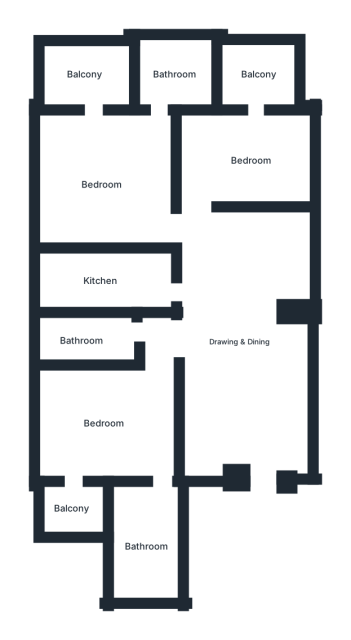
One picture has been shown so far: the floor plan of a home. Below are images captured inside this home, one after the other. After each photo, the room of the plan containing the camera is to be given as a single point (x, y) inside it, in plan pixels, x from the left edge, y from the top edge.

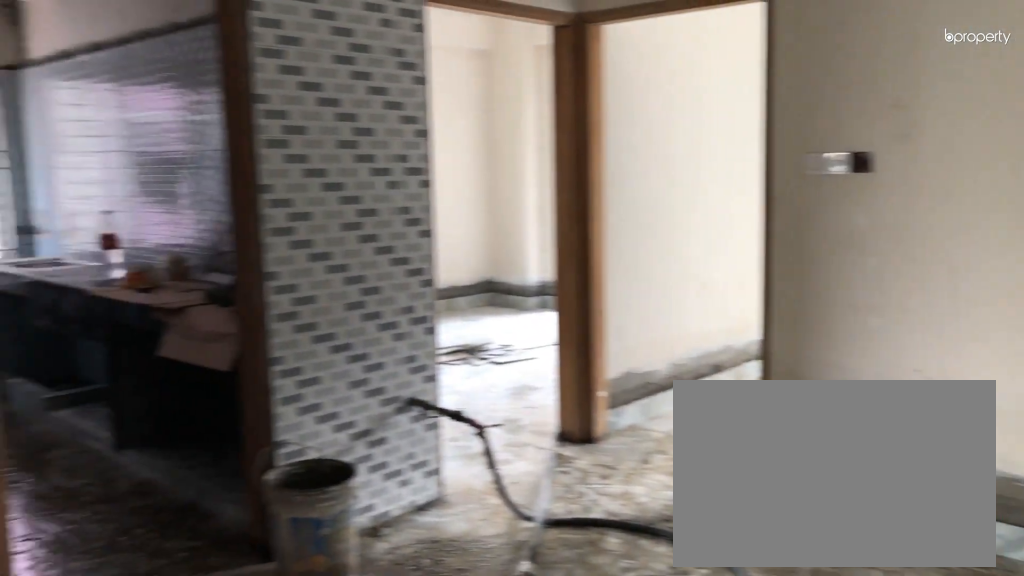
(239, 340)
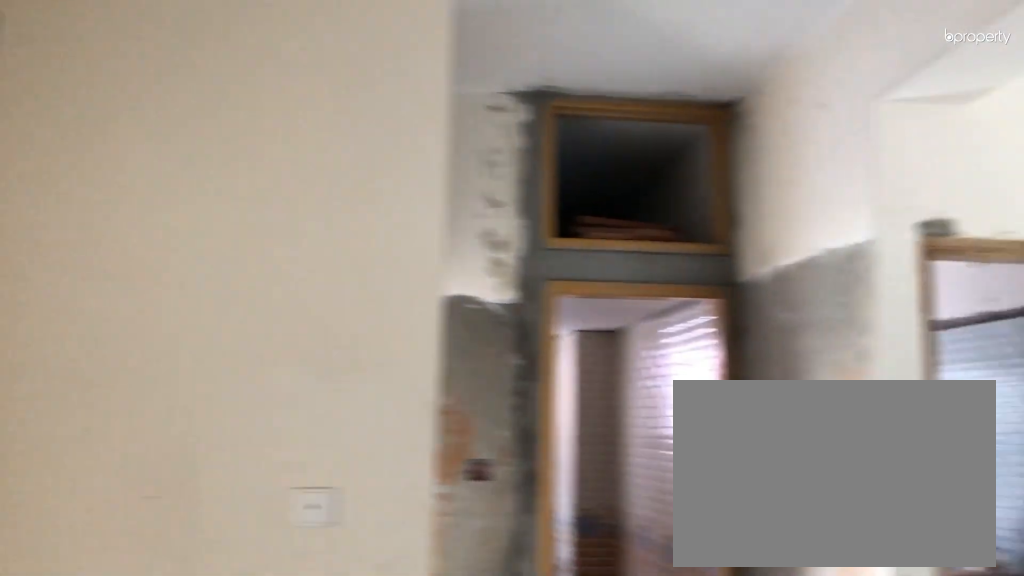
(239, 340)
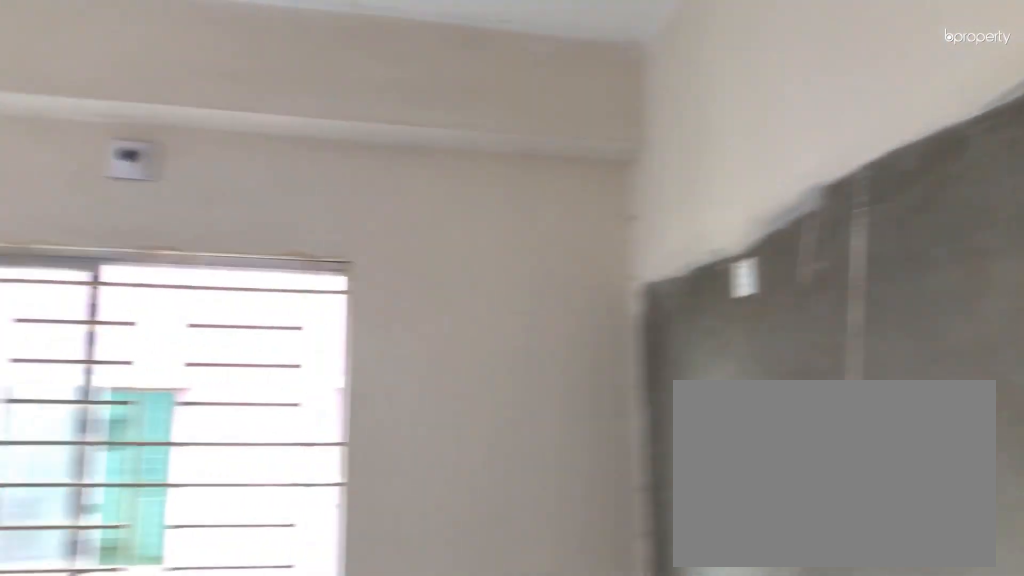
(102, 423)
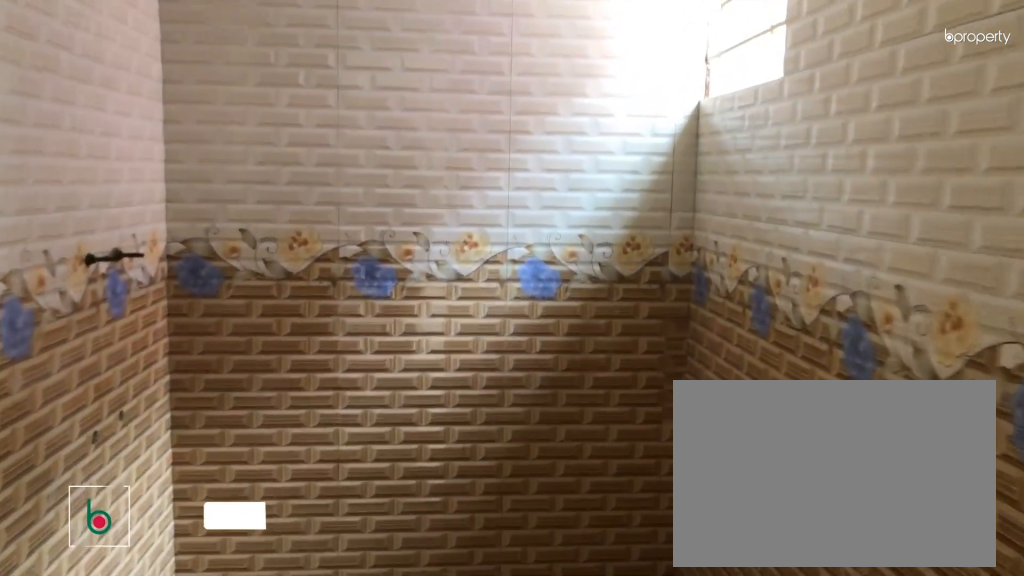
(147, 546)
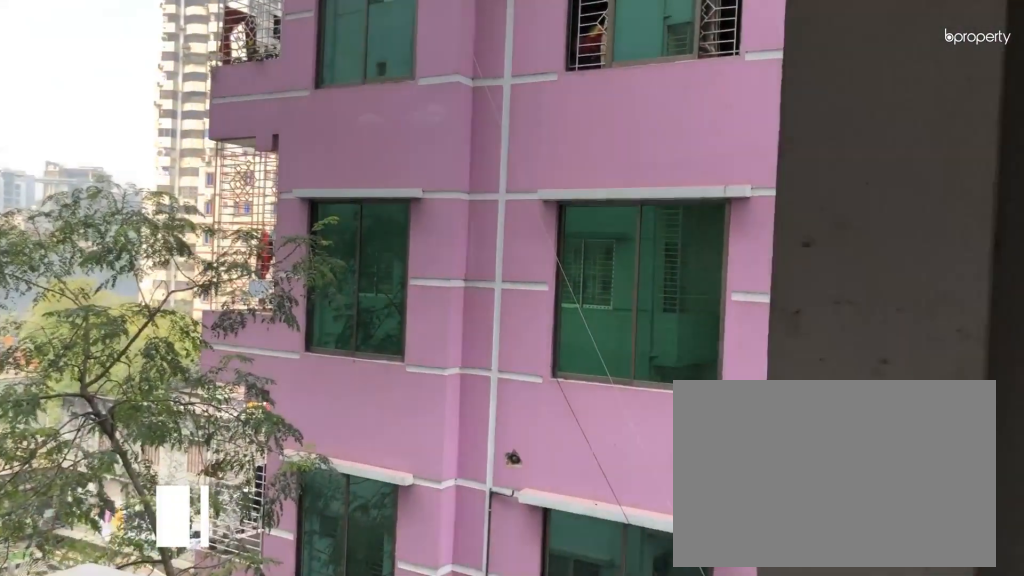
(74, 508)
